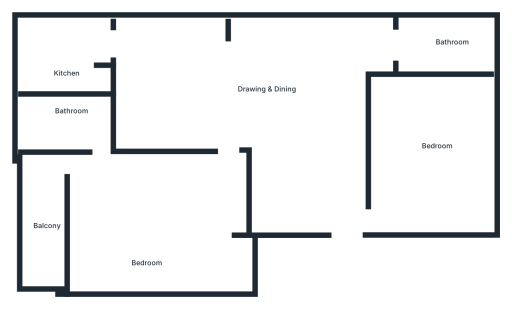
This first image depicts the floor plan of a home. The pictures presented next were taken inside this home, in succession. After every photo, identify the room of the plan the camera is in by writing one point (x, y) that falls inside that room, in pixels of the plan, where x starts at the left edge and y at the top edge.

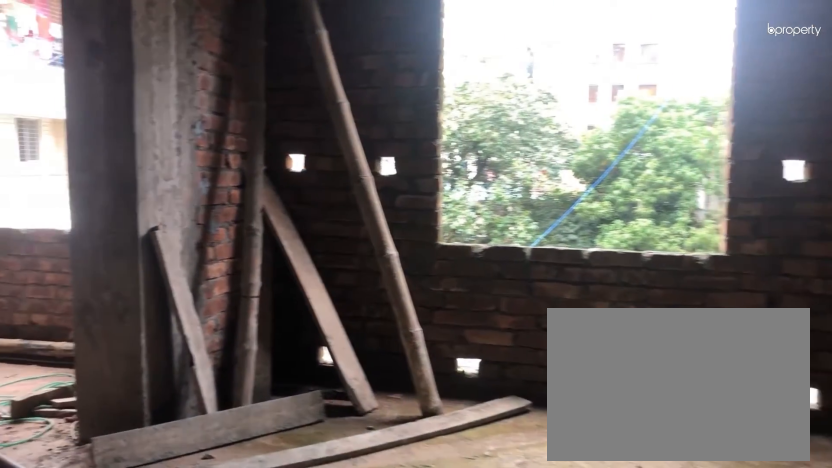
(268, 100)
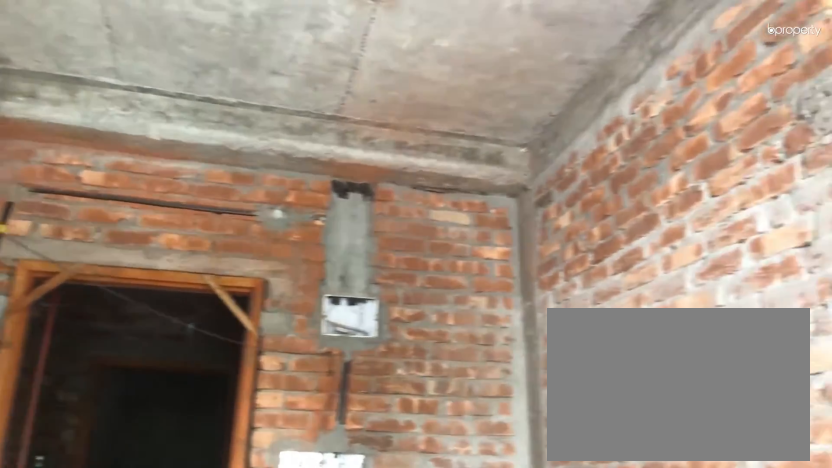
(268, 101)
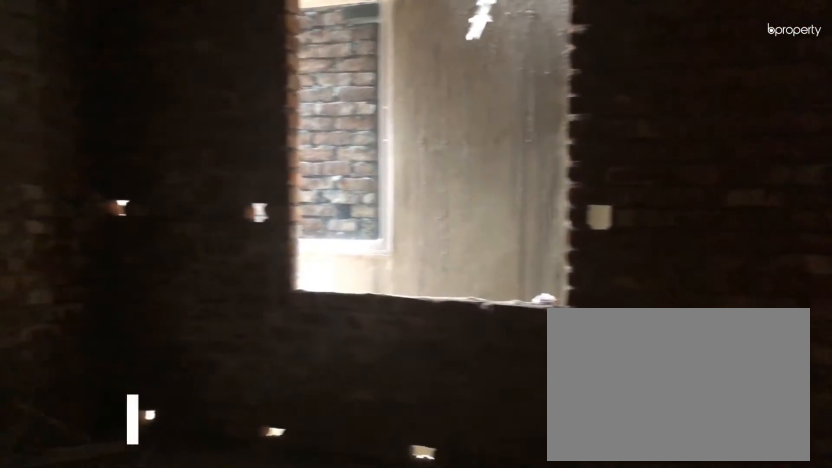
(434, 144)
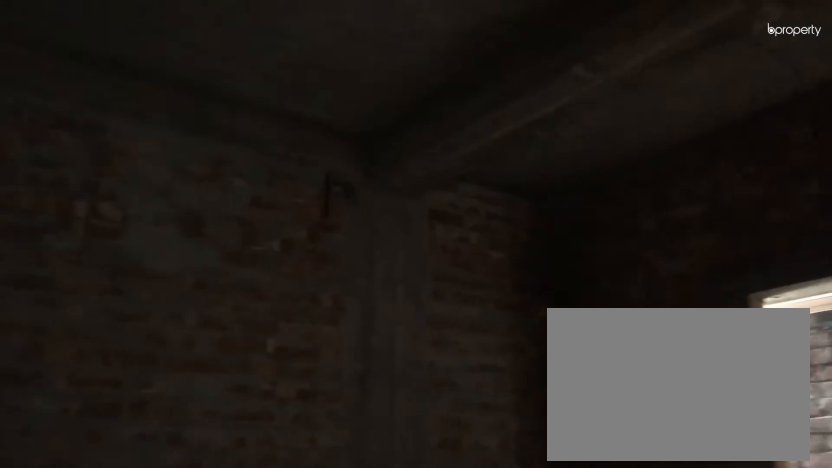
(434, 144)
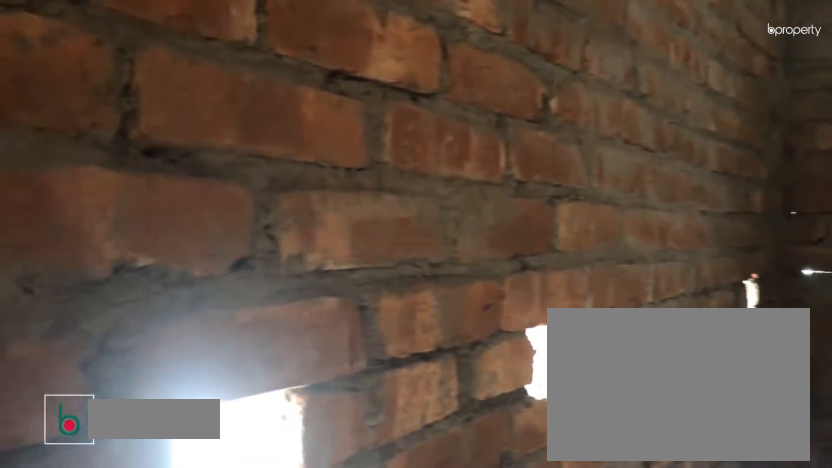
(445, 50)
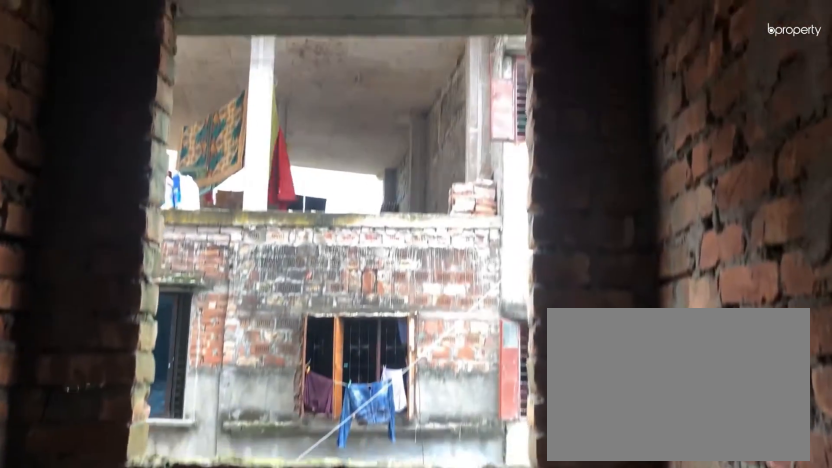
(69, 68)
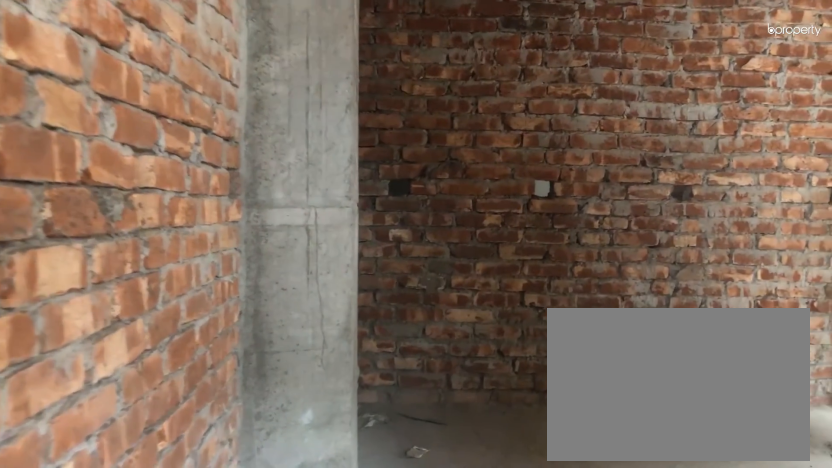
(232, 138)
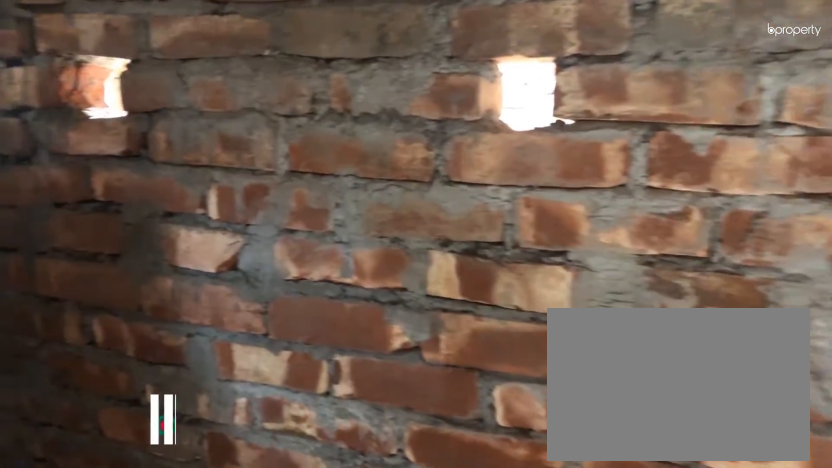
(67, 117)
